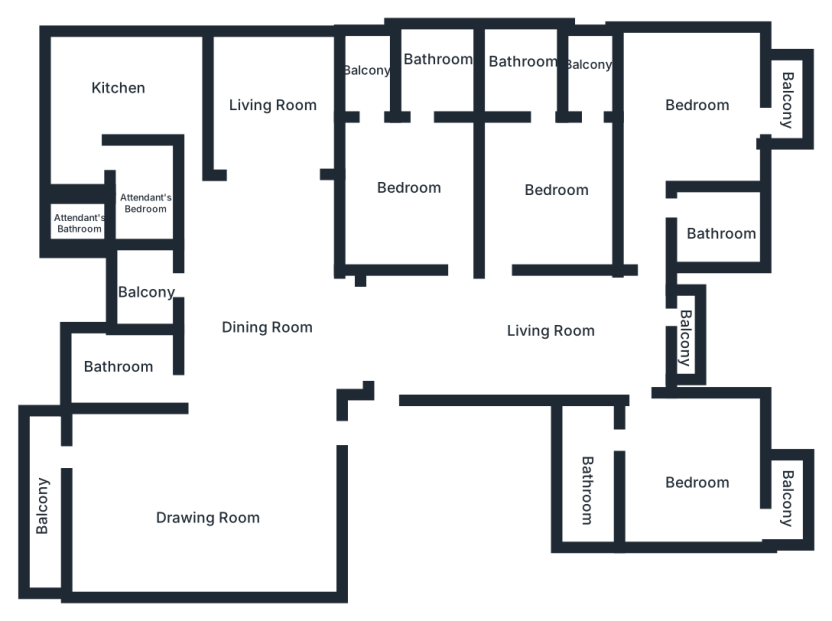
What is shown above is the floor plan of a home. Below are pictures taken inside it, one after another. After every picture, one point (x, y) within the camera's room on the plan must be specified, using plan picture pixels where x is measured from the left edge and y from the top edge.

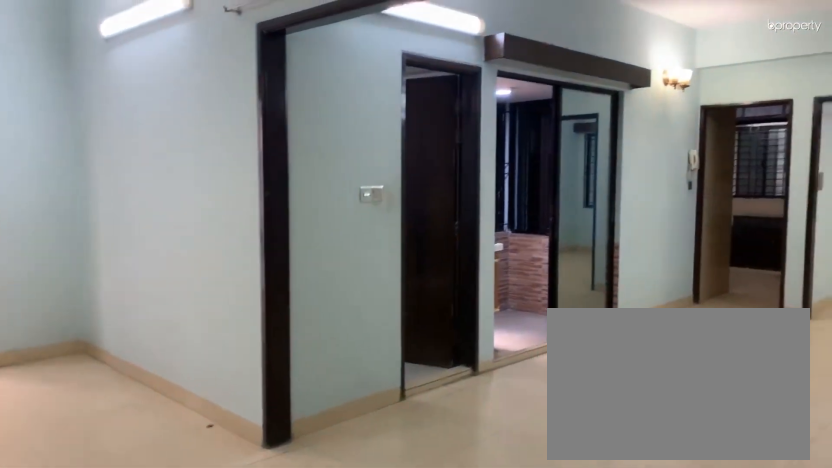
(207, 497)
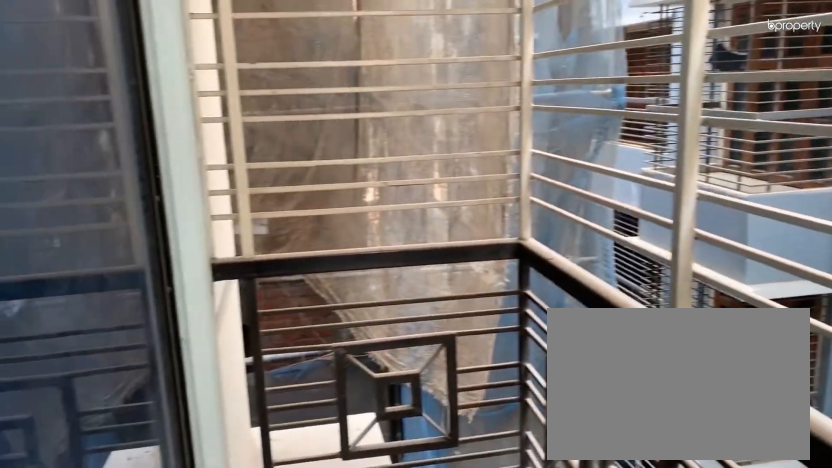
(40, 508)
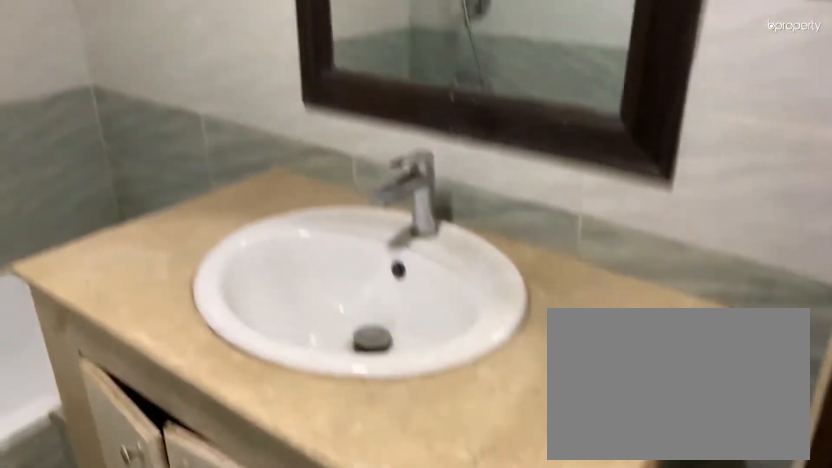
(130, 370)
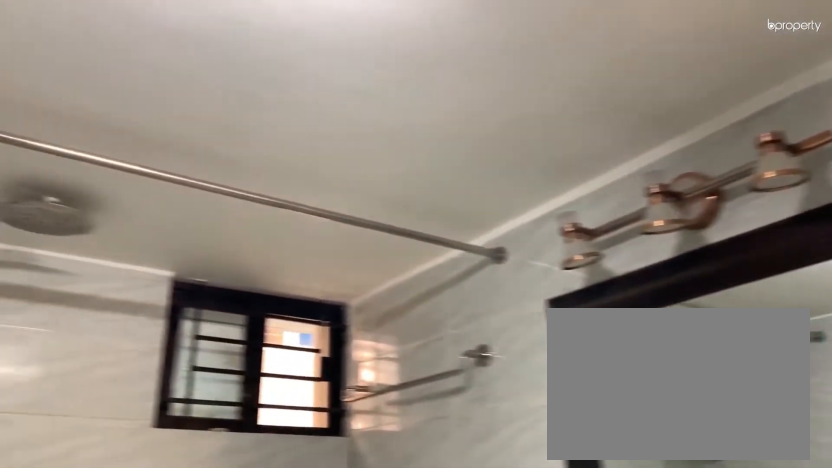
(130, 370)
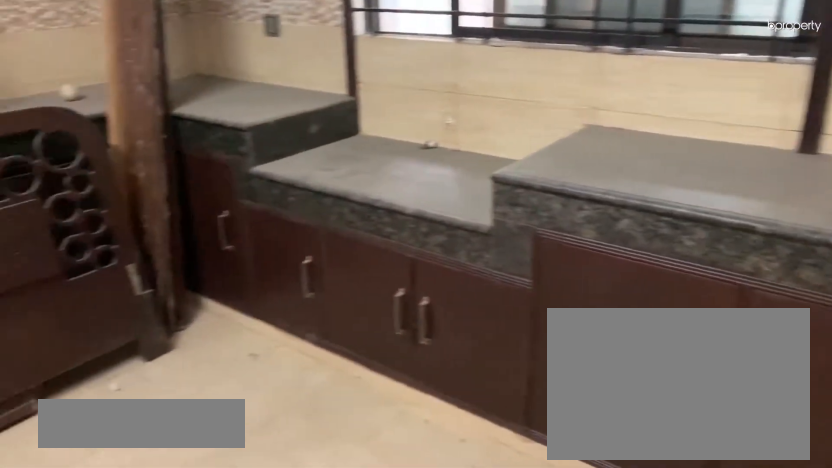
(114, 81)
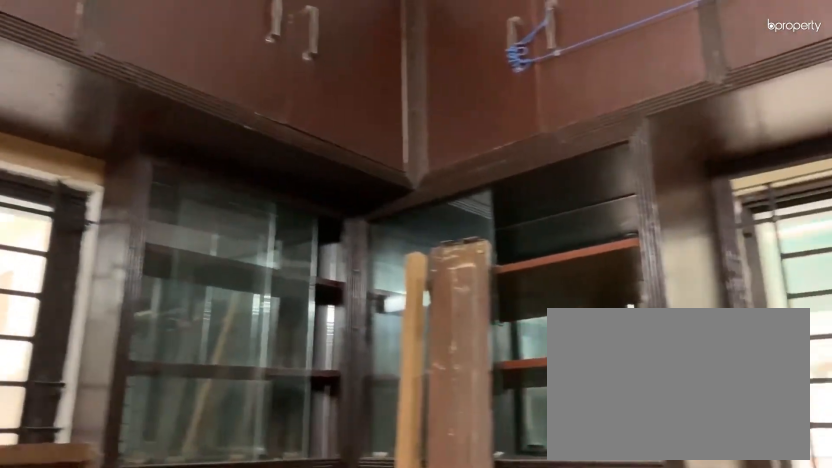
(114, 81)
